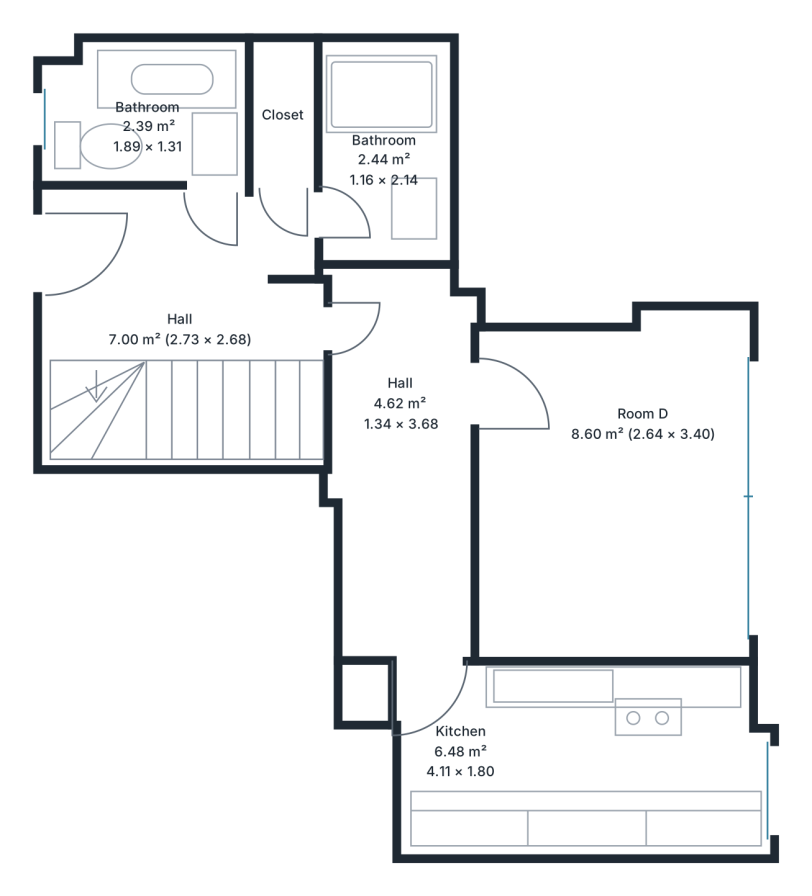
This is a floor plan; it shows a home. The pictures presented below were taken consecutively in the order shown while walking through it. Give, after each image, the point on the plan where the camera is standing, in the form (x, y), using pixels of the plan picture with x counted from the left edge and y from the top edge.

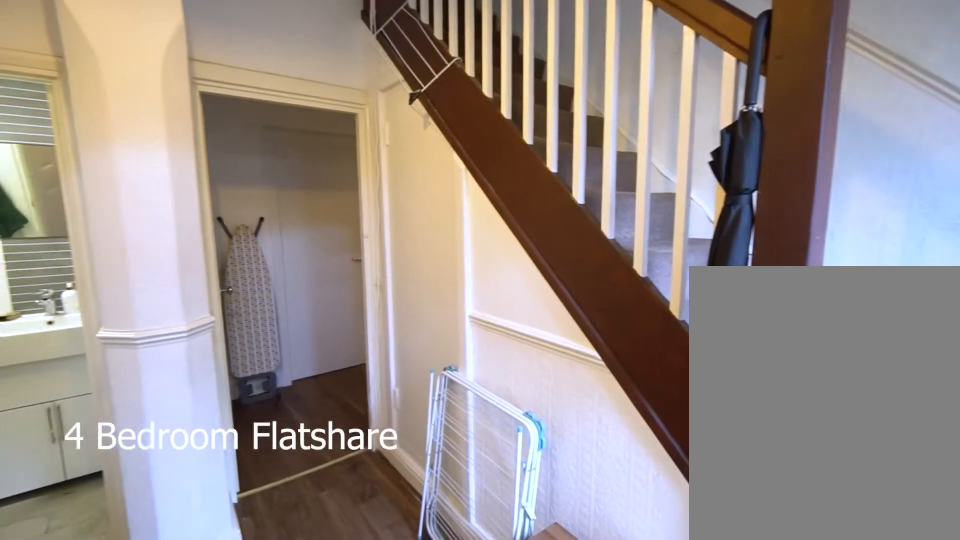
(82, 252)
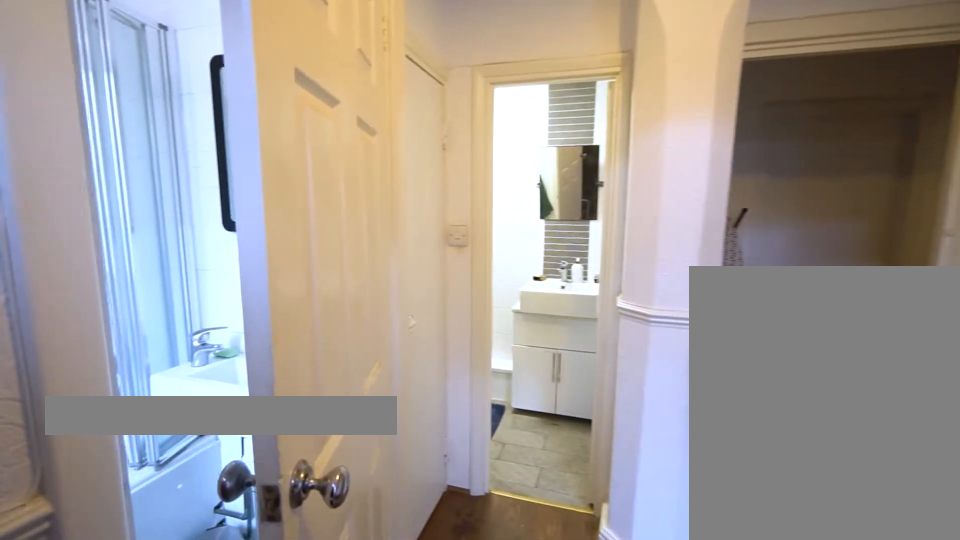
(135, 258)
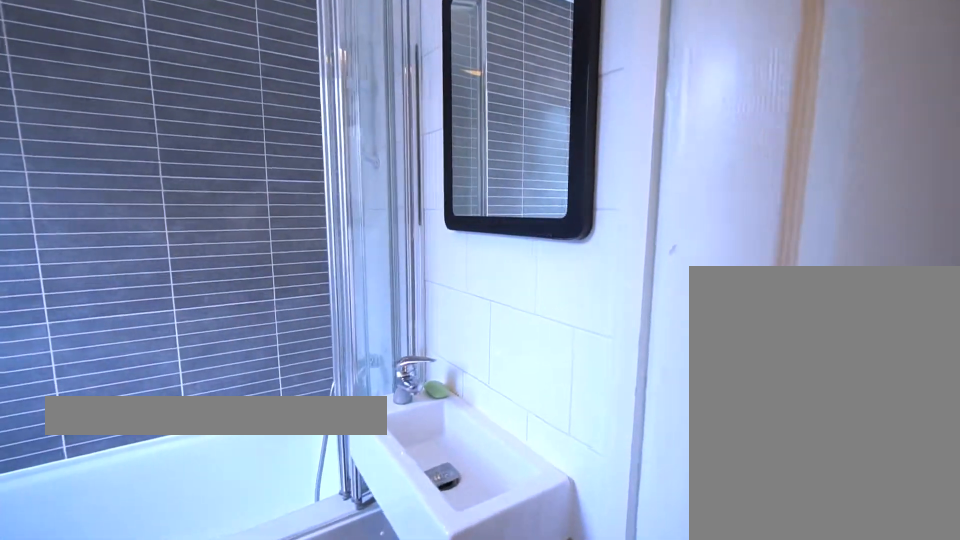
(214, 198)
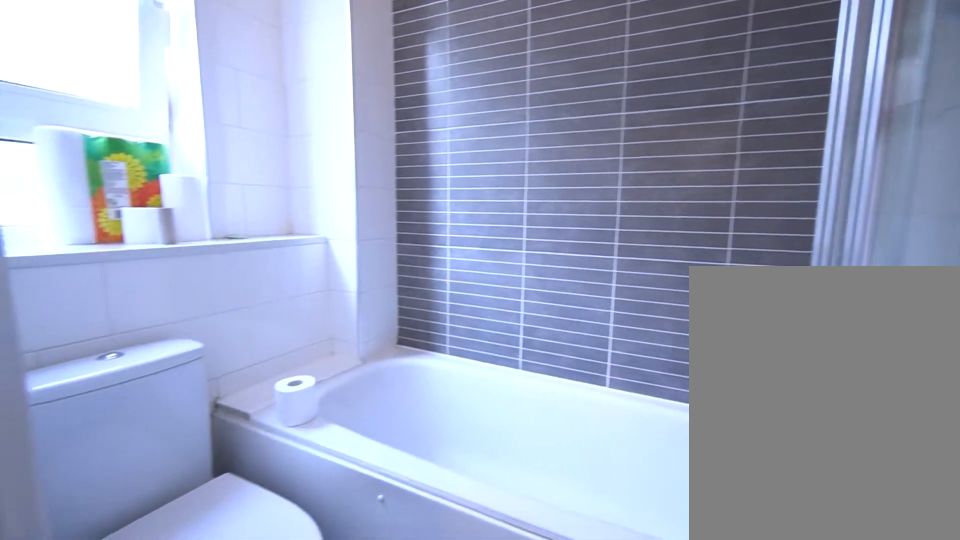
(208, 152)
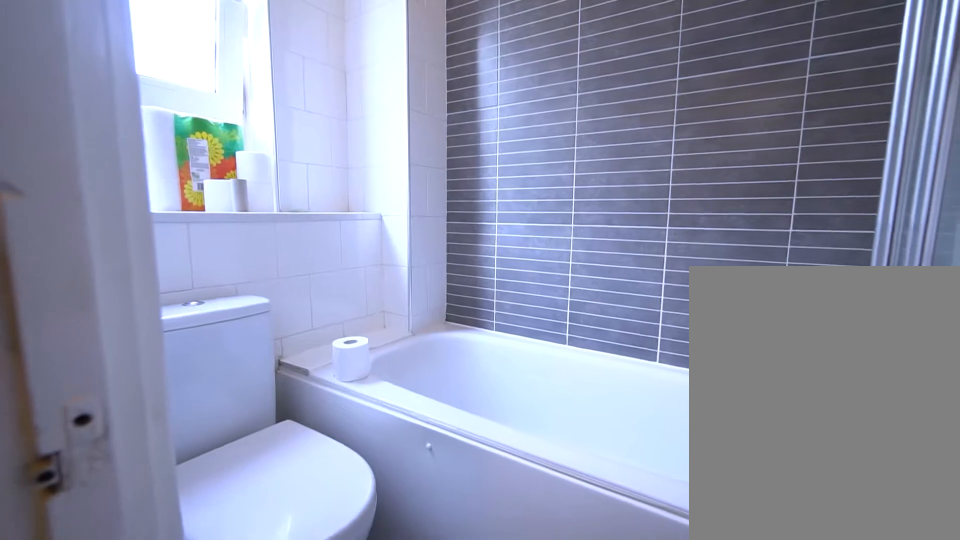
(208, 152)
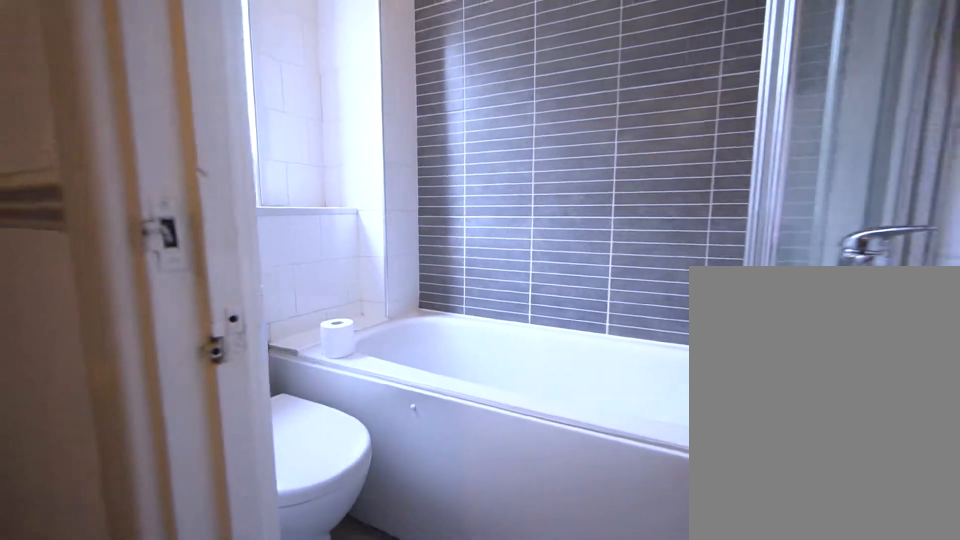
(207, 181)
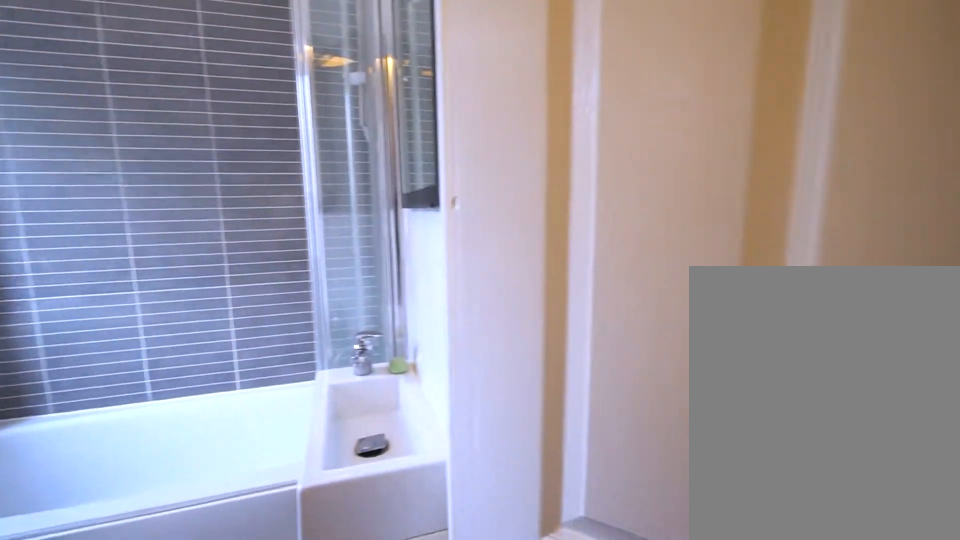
(207, 229)
